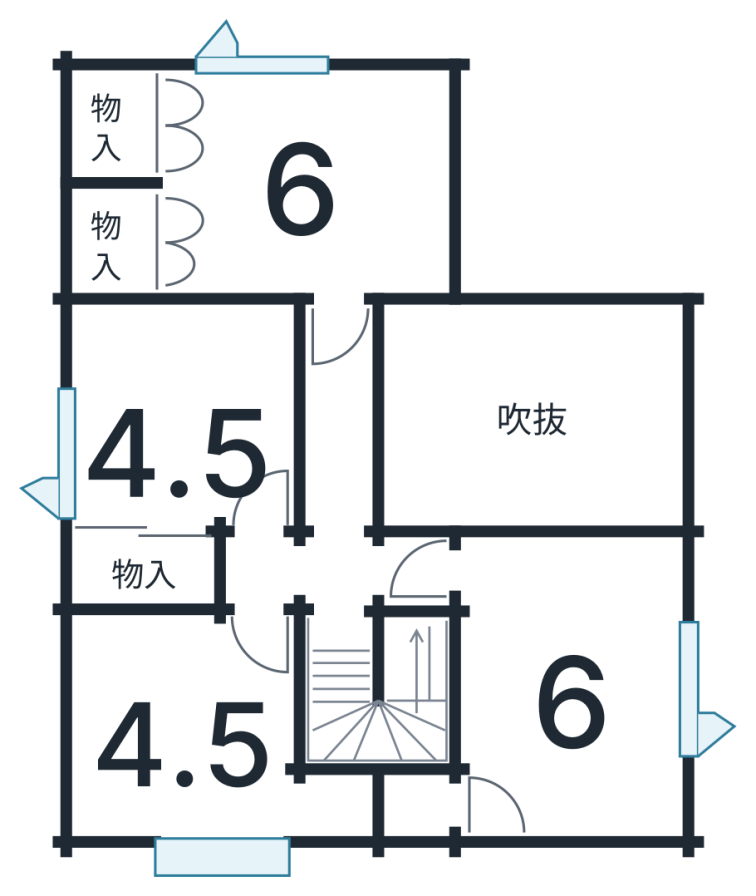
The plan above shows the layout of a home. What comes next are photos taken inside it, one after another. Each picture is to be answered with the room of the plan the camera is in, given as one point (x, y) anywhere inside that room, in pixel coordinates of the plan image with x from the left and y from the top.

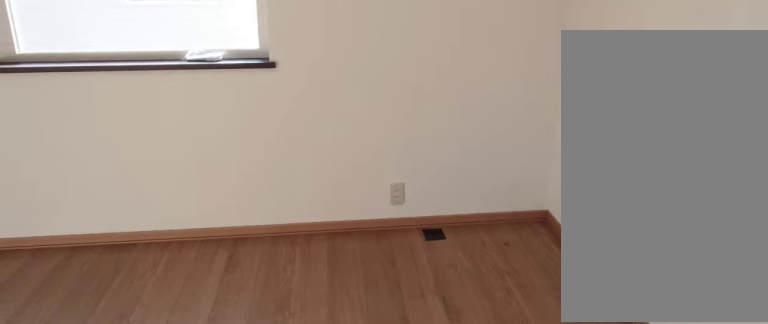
(295, 193)
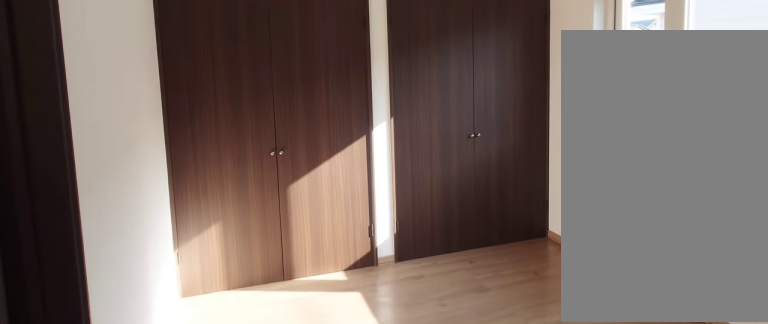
(295, 193)
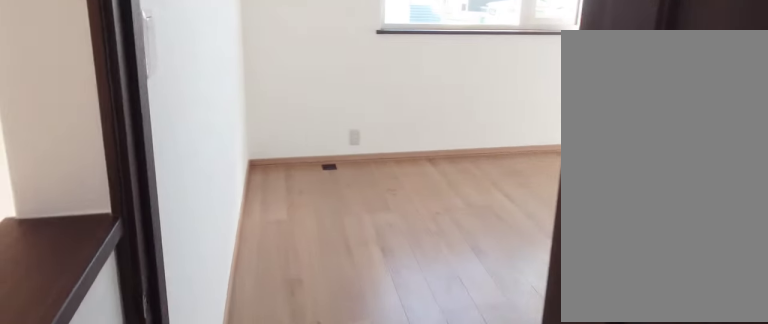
(585, 686)
